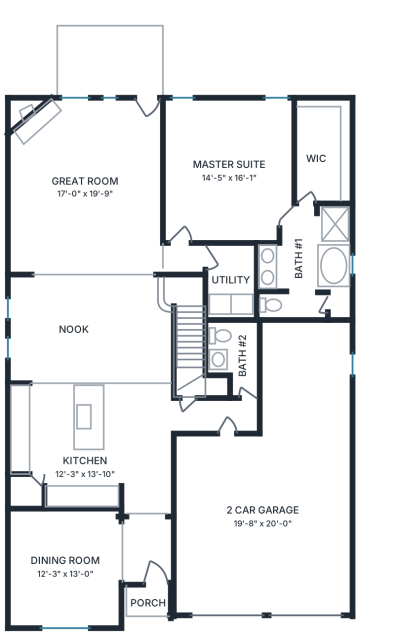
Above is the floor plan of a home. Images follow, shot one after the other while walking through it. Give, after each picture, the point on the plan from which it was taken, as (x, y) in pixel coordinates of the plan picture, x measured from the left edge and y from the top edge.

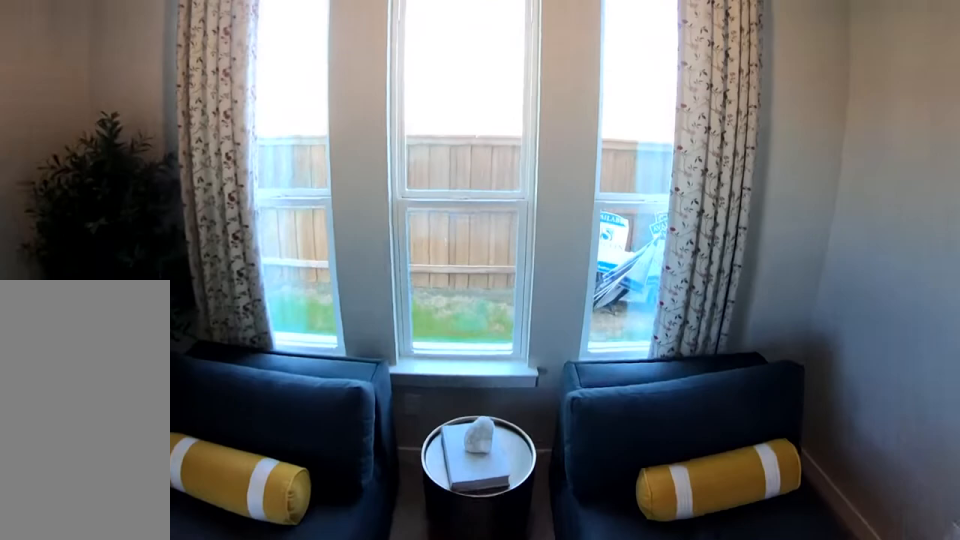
(258, 192)
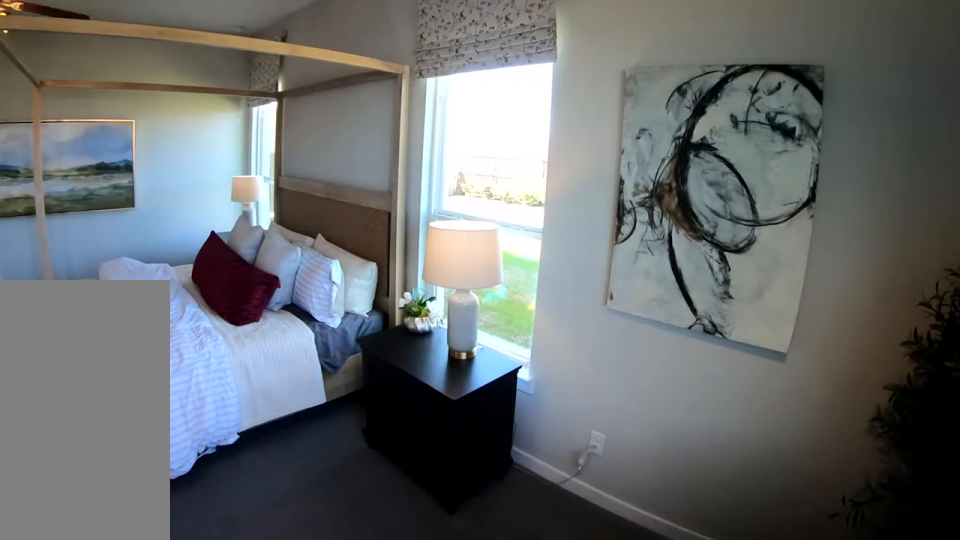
(278, 192)
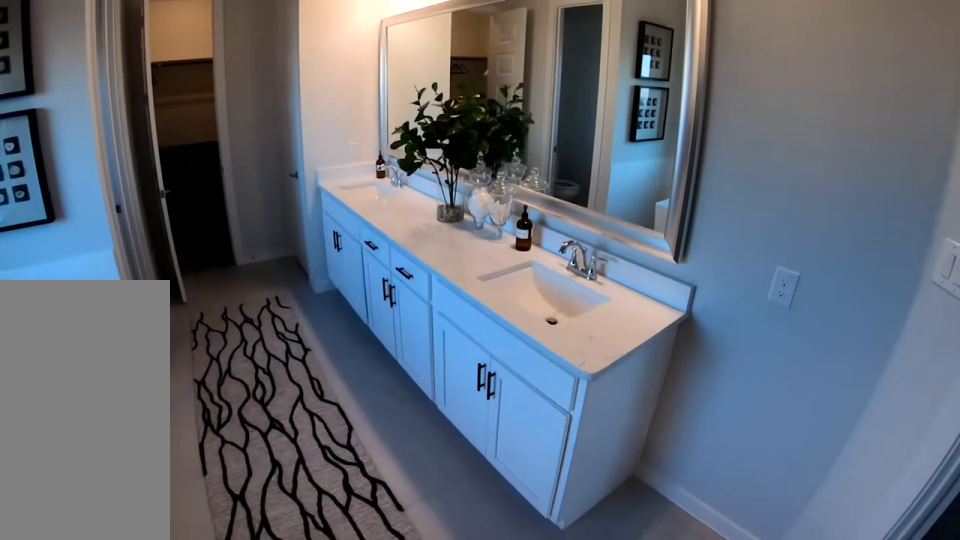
(280, 267)
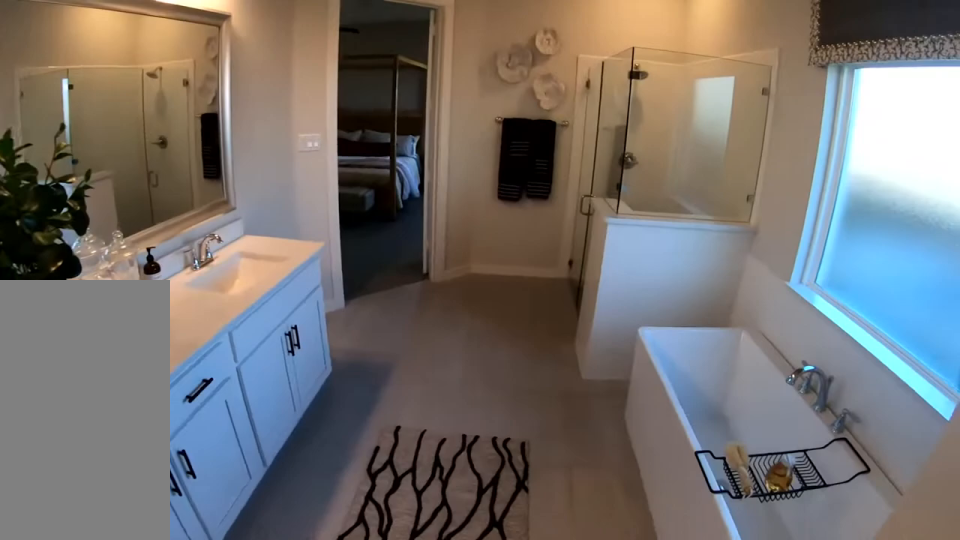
(303, 285)
